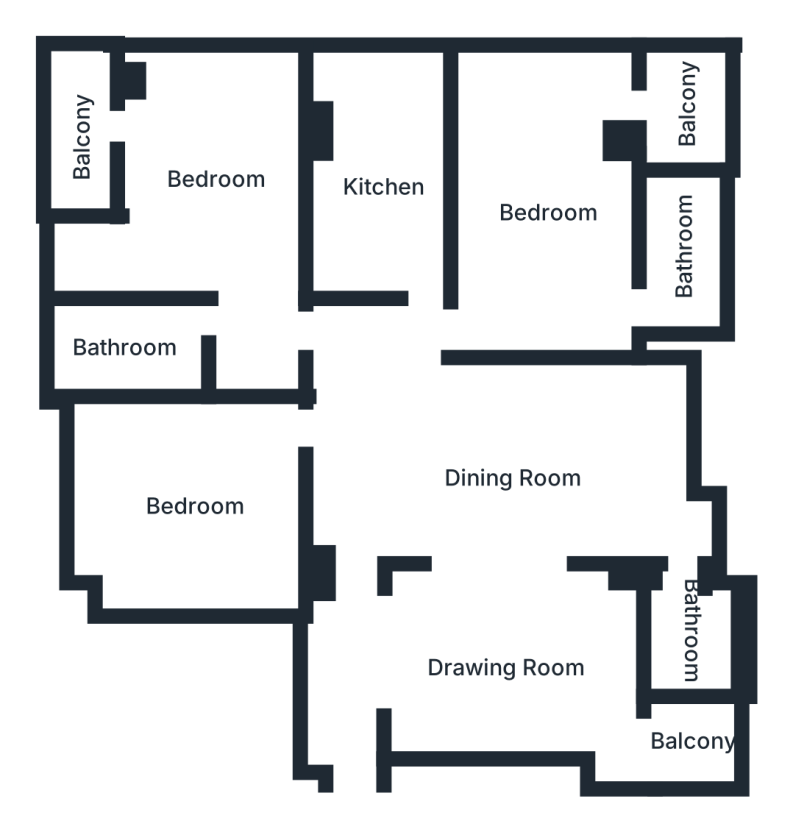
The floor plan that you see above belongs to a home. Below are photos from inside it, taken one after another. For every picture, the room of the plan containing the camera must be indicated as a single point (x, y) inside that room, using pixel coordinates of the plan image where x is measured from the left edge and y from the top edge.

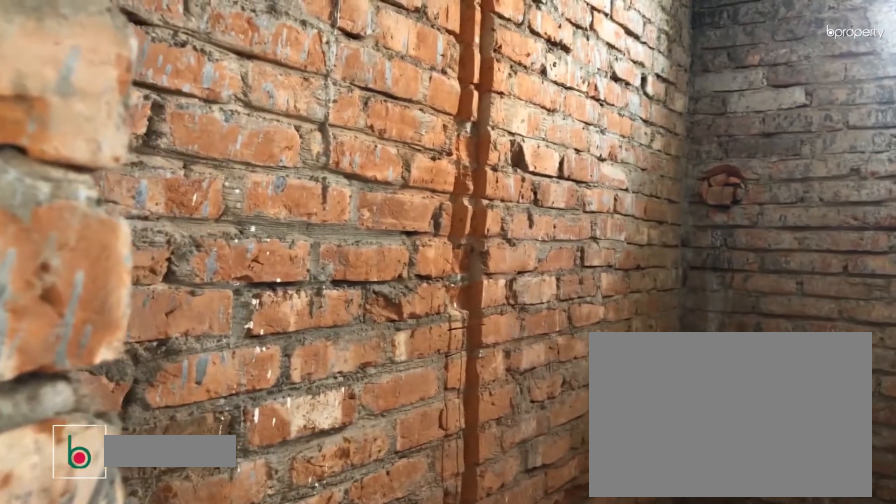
(137, 347)
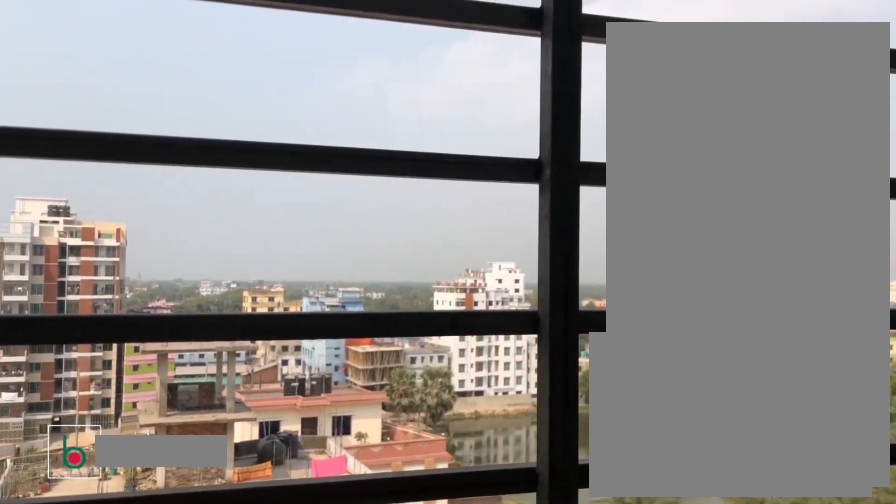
(85, 112)
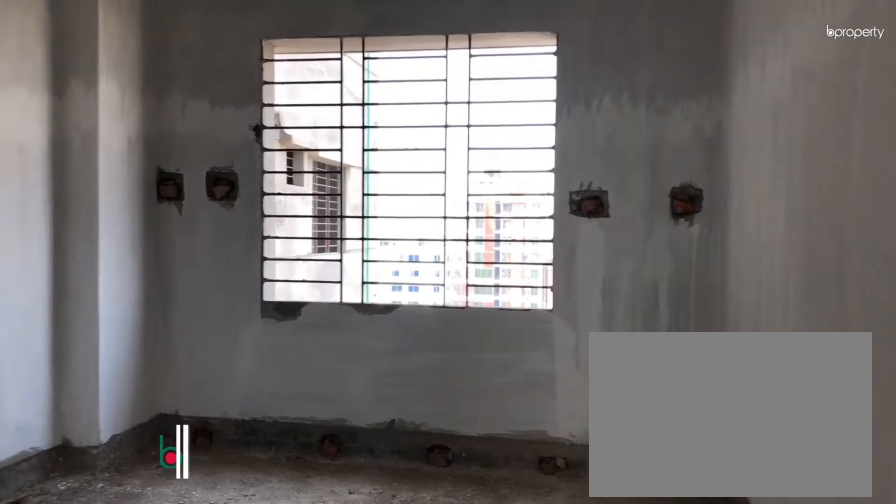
(216, 505)
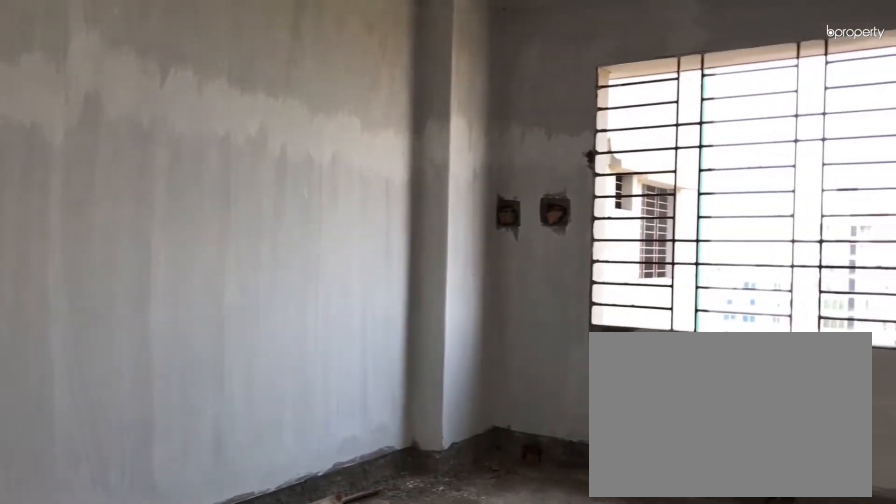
(216, 505)
